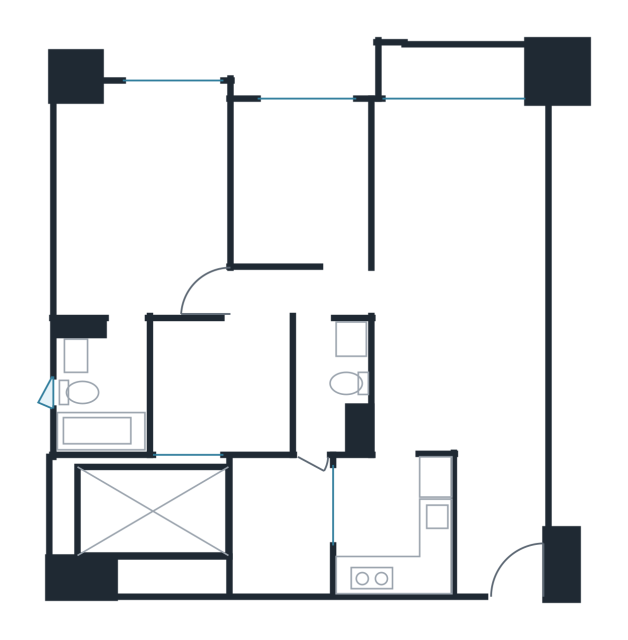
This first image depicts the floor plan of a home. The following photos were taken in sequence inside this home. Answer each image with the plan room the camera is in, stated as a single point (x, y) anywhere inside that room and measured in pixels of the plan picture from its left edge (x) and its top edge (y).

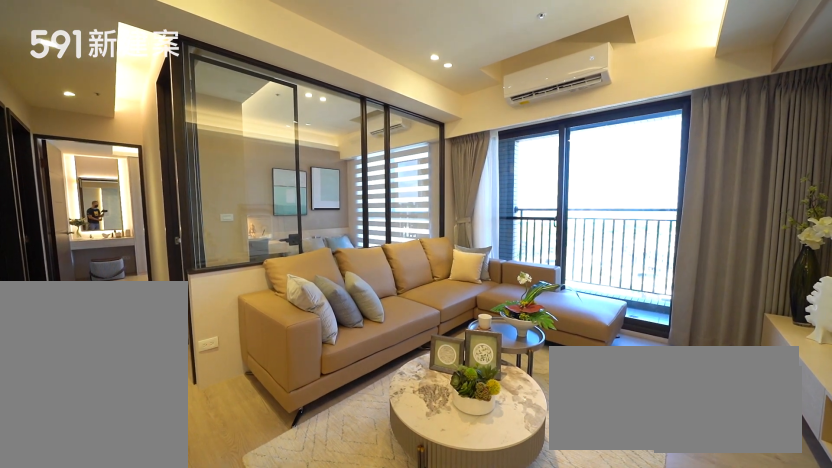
(458, 178)
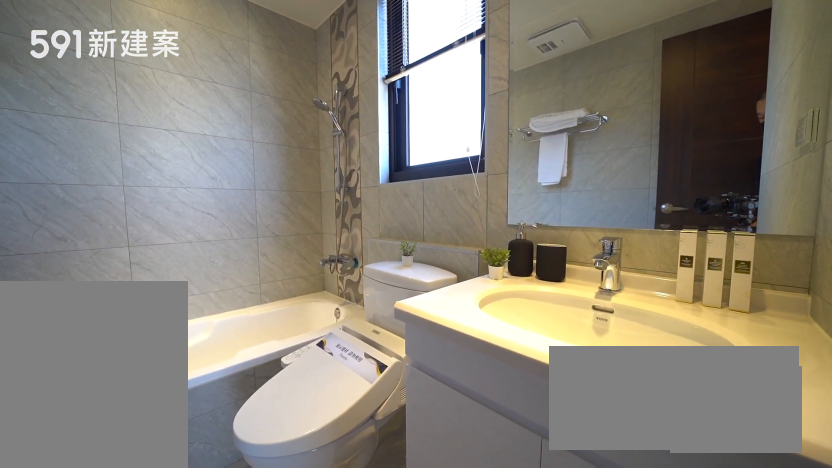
(100, 386)
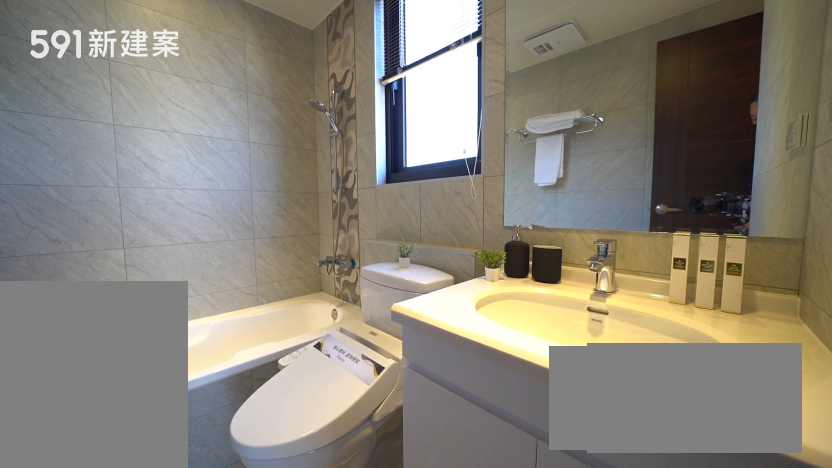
(100, 386)
